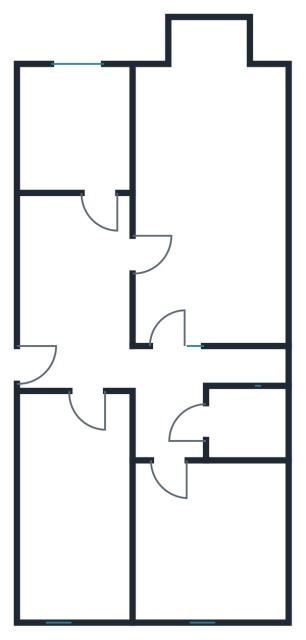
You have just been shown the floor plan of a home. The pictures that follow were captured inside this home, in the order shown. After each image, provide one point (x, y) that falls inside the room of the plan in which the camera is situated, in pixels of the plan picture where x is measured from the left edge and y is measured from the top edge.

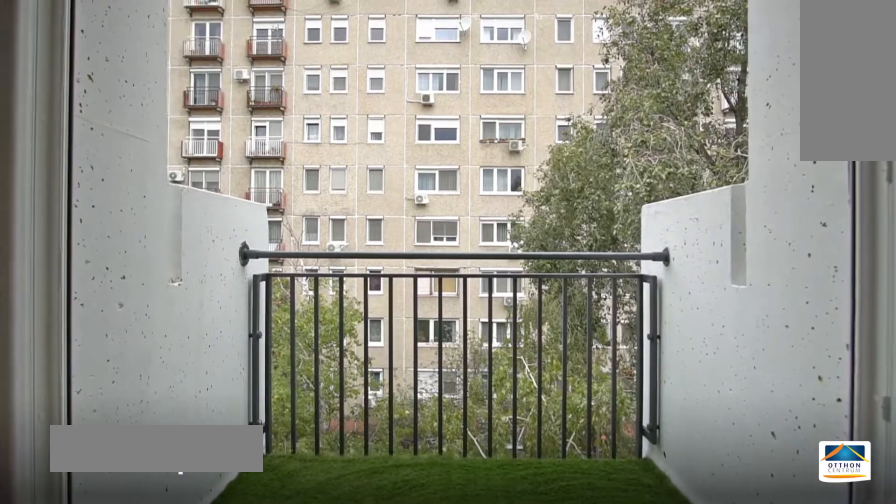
(208, 41)
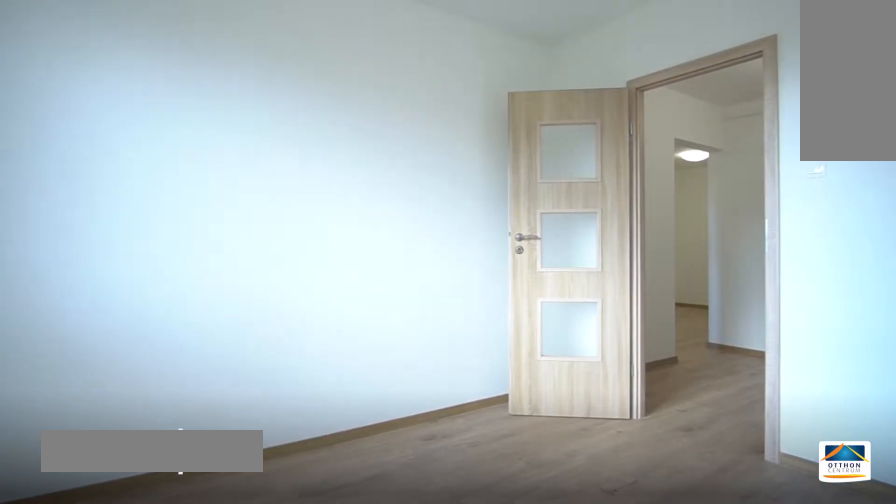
(217, 541)
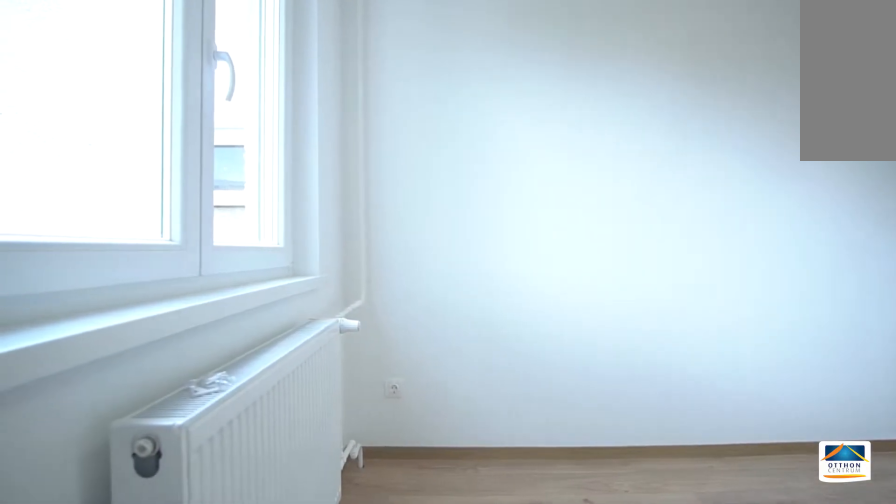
(217, 542)
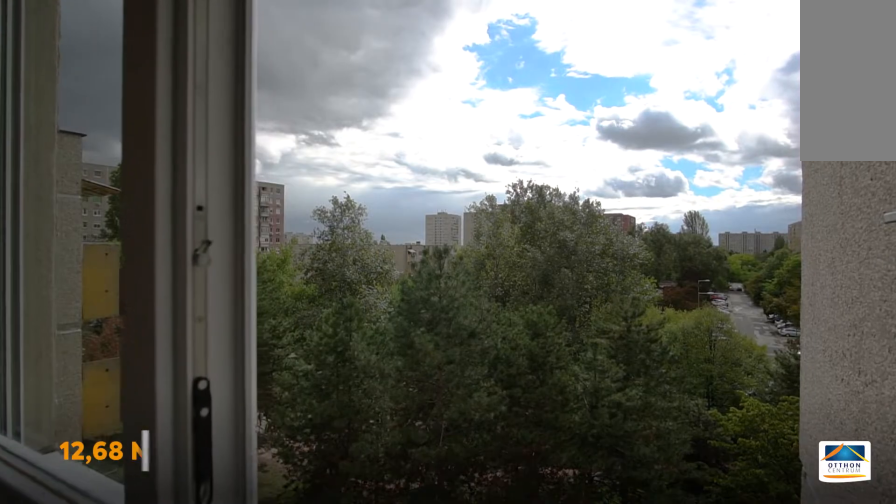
(73, 541)
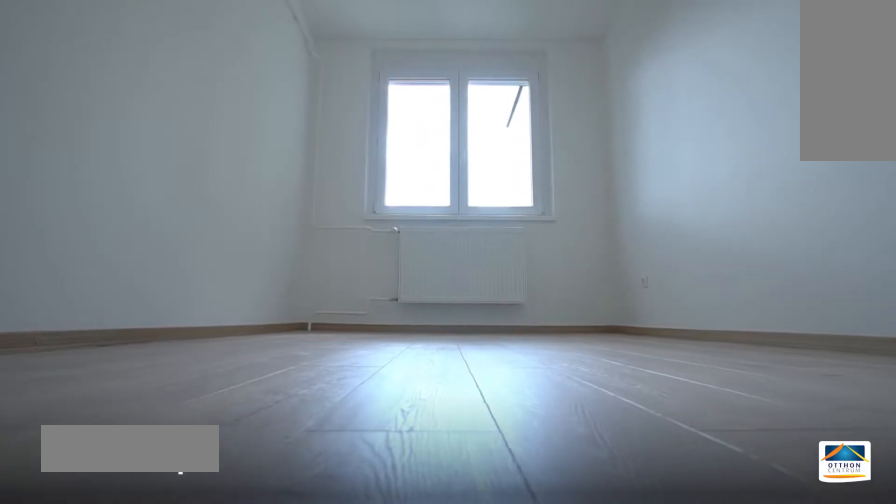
(73, 541)
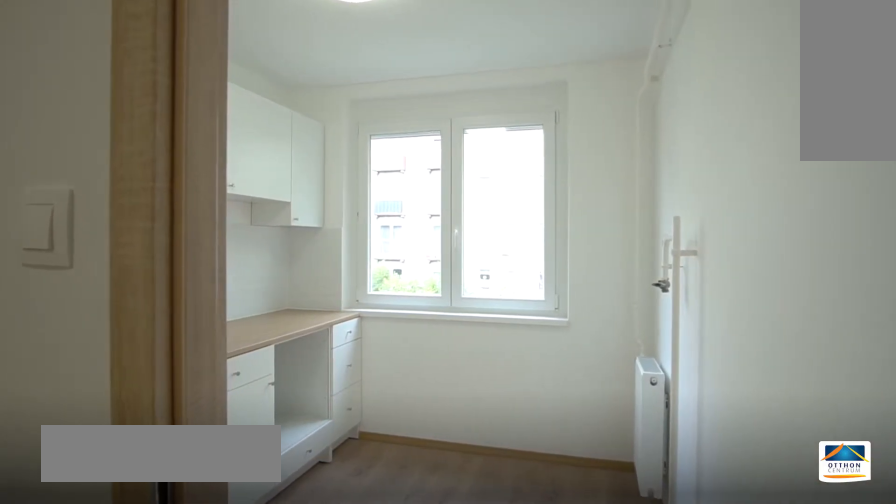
(80, 130)
